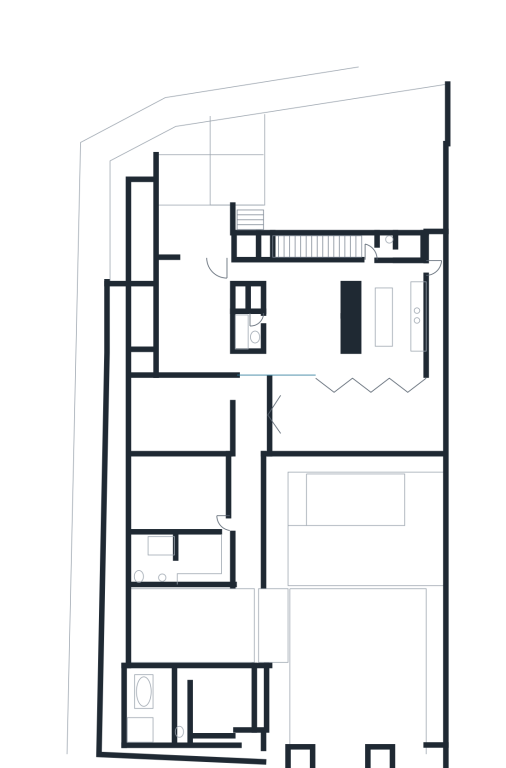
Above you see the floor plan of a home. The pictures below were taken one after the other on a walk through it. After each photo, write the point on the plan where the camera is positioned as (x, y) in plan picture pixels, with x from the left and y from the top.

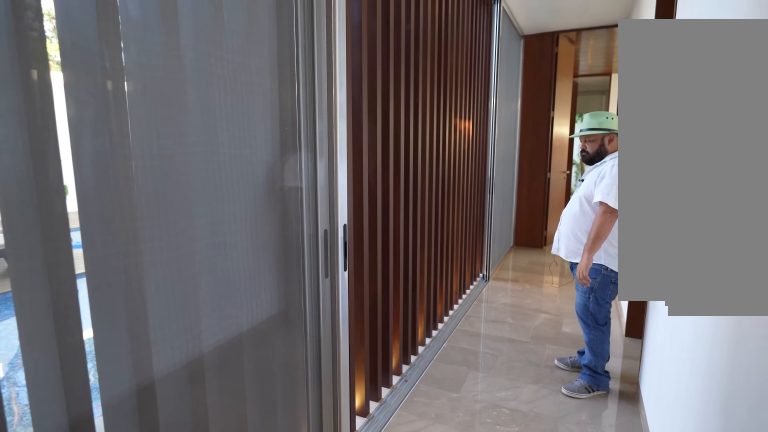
(251, 471)
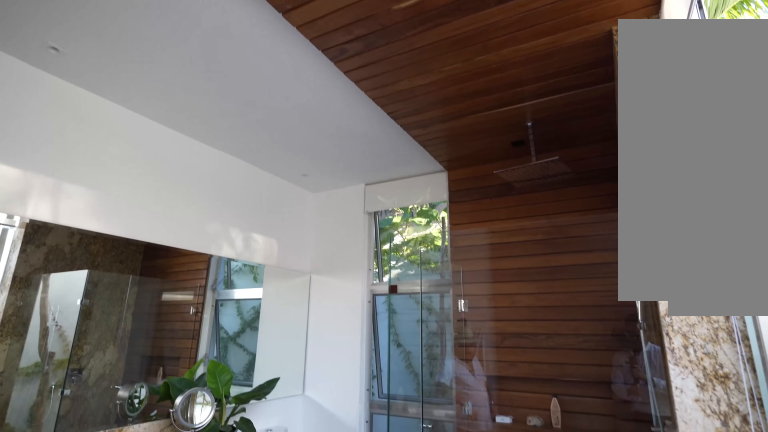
(125, 671)
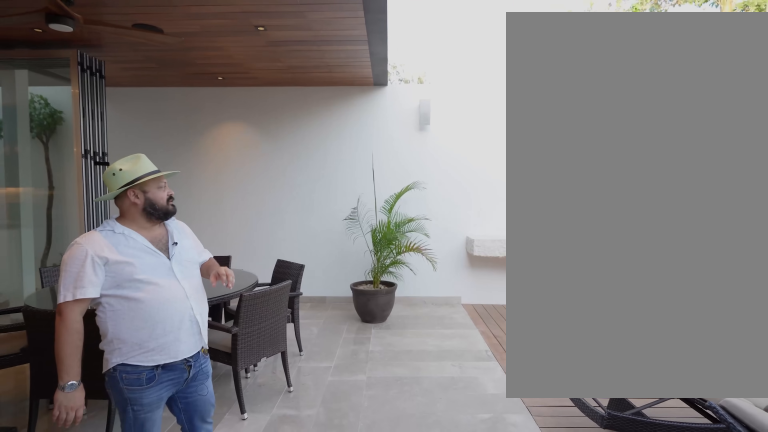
(350, 449)
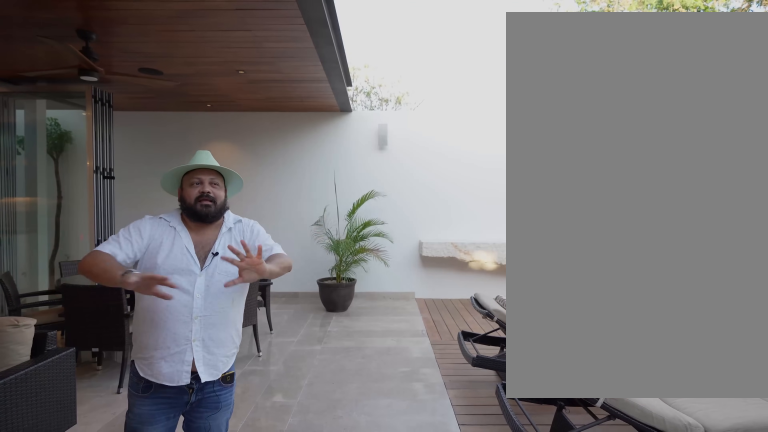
(355, 449)
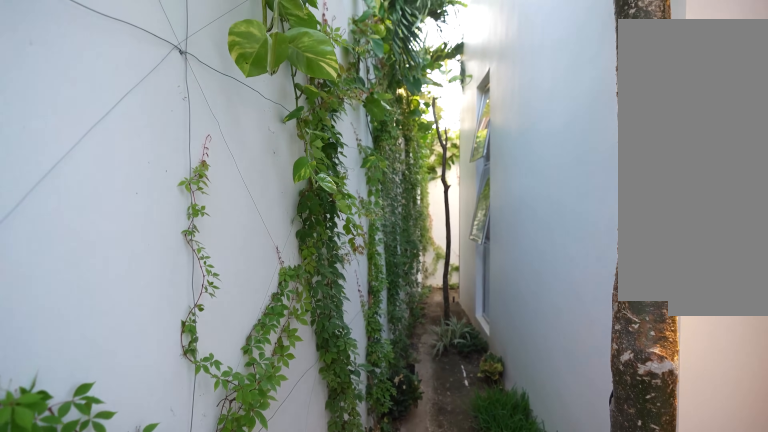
(270, 757)
